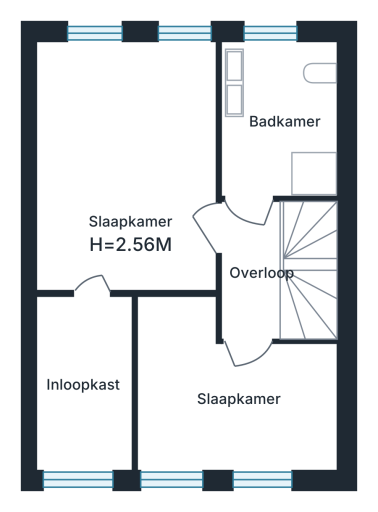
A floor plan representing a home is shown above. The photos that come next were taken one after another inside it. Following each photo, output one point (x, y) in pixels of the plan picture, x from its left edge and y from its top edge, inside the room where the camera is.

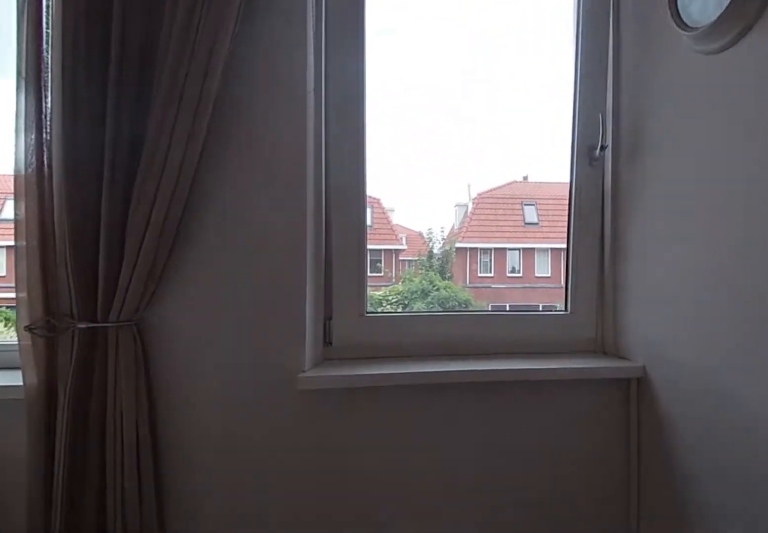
(127, 167)
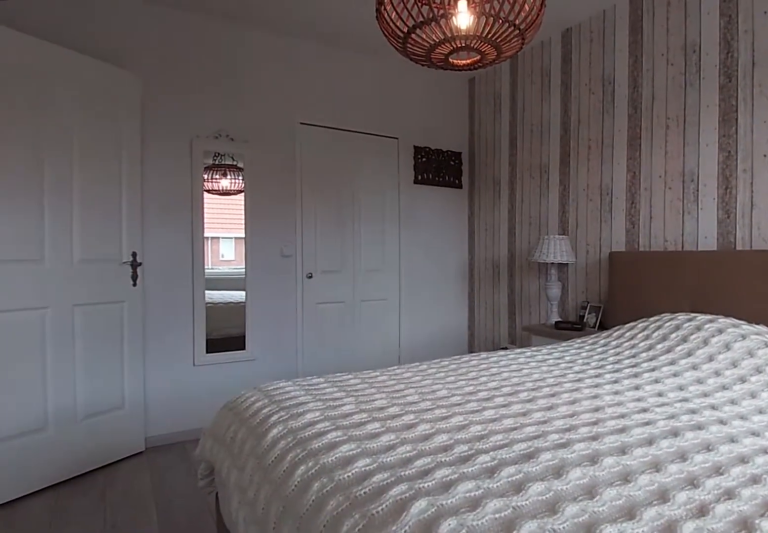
(127, 167)
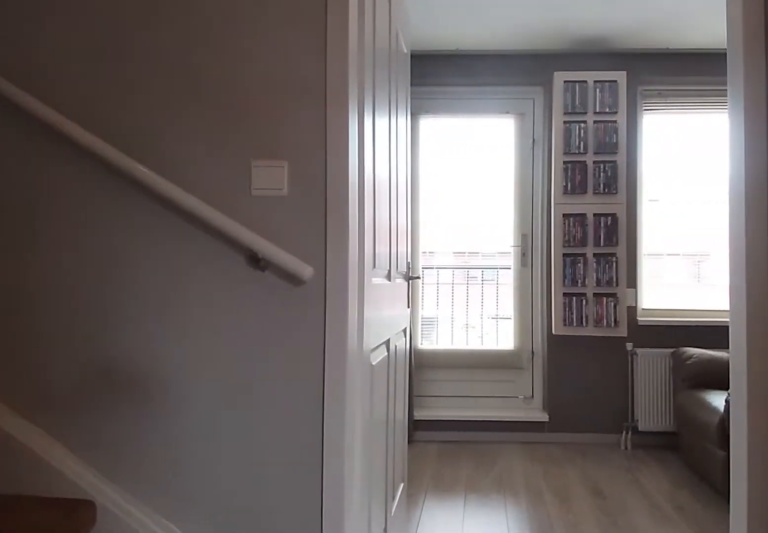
(250, 273)
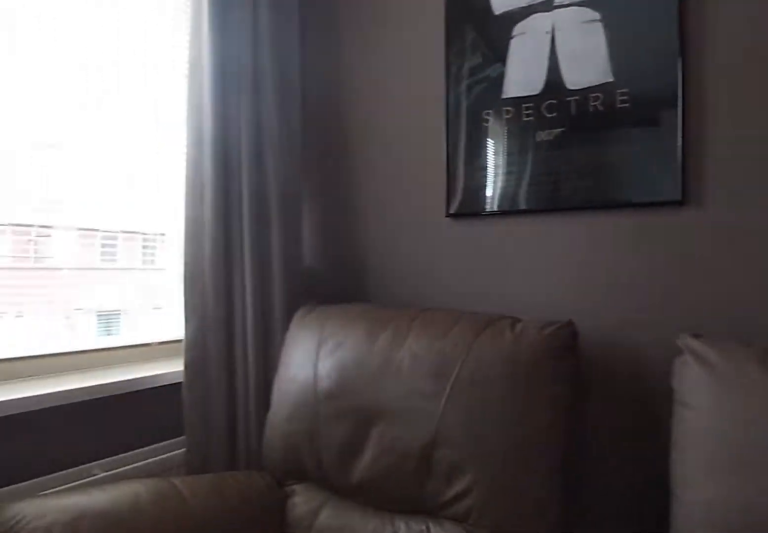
(246, 454)
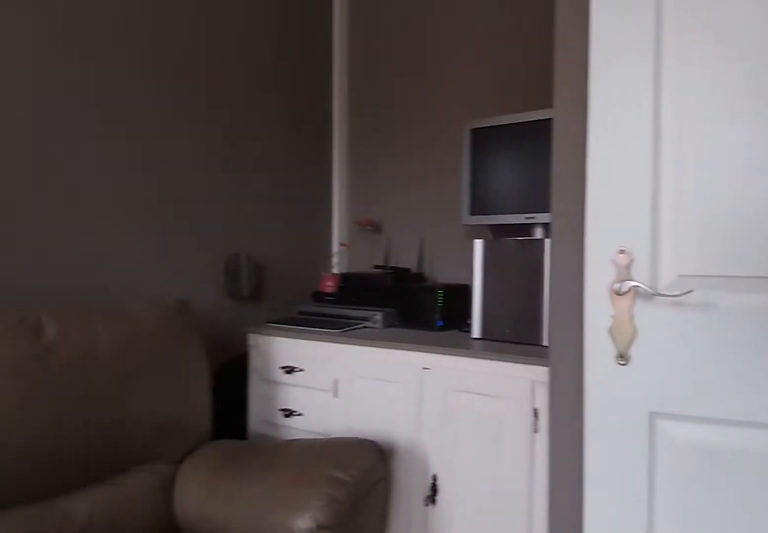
(246, 454)
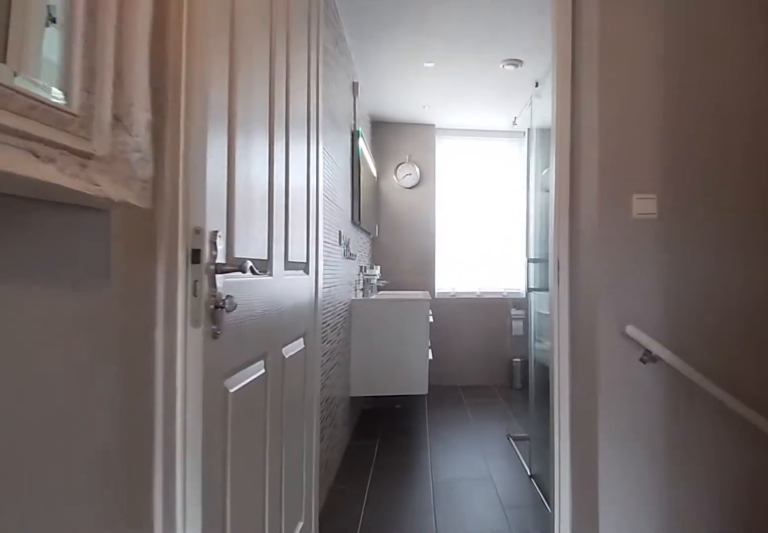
(250, 273)
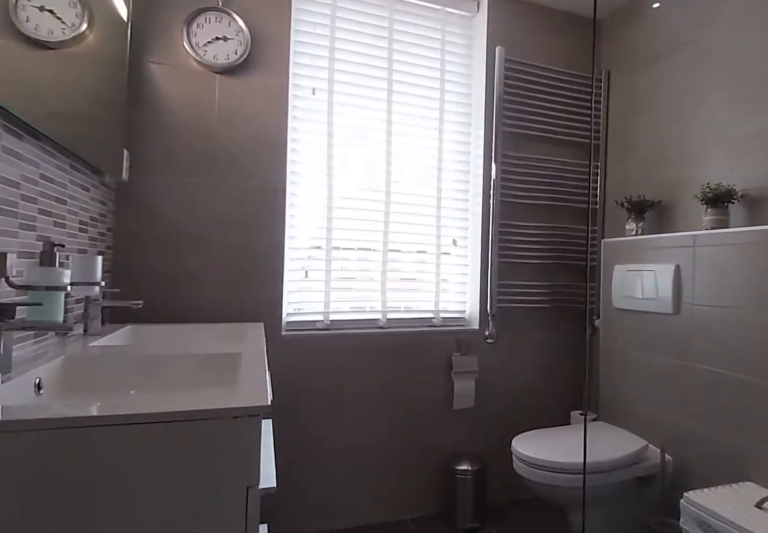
(279, 118)
